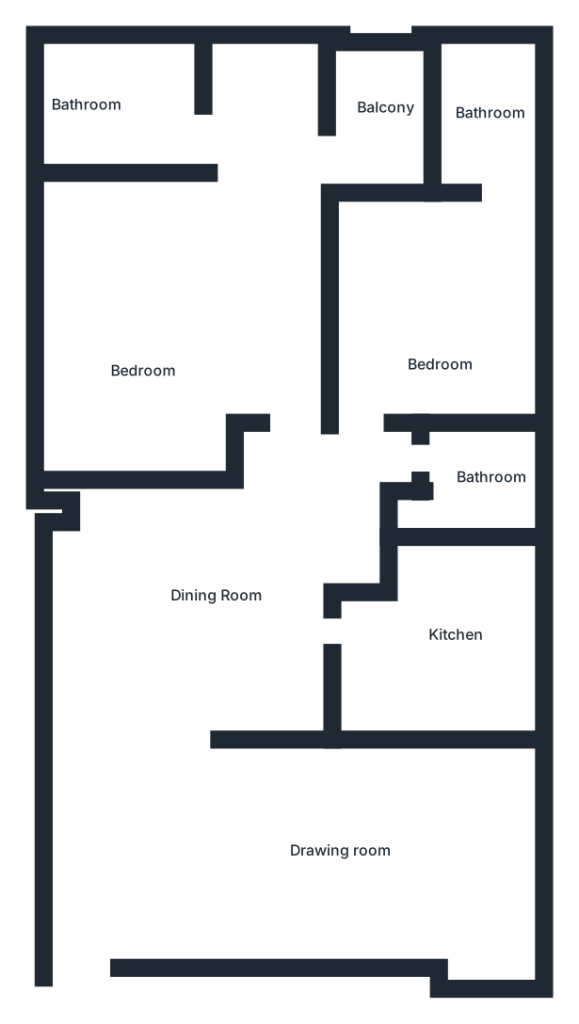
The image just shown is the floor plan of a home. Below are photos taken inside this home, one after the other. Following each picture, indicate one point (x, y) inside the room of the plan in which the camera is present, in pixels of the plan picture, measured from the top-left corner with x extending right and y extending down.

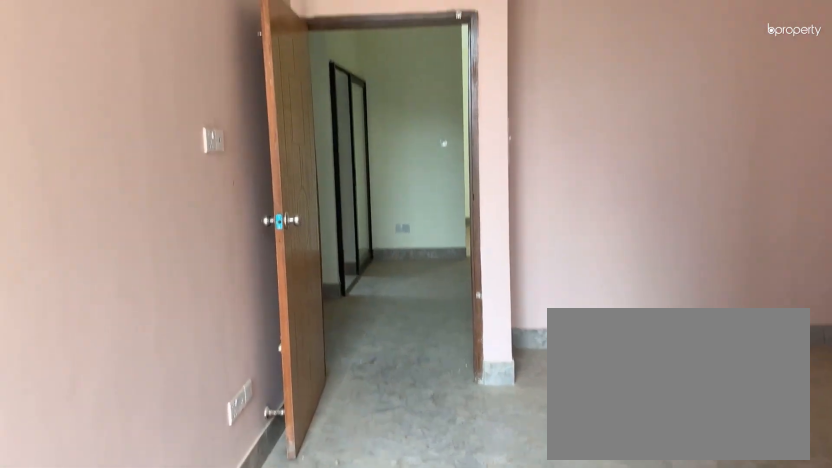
(141, 317)
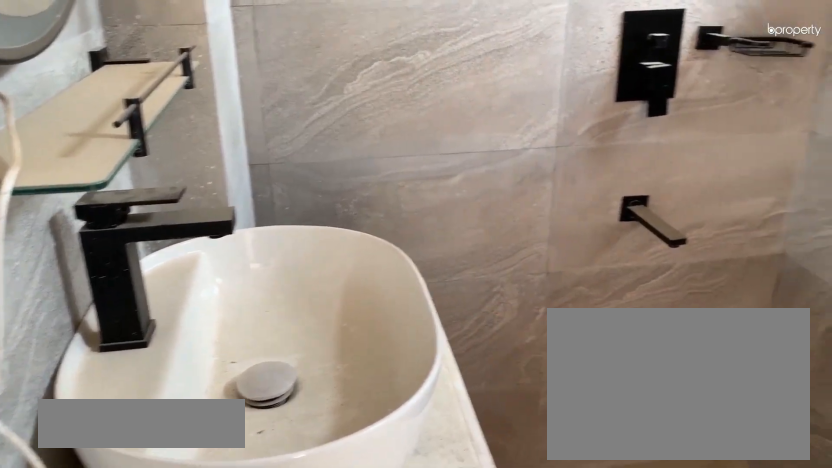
(97, 121)
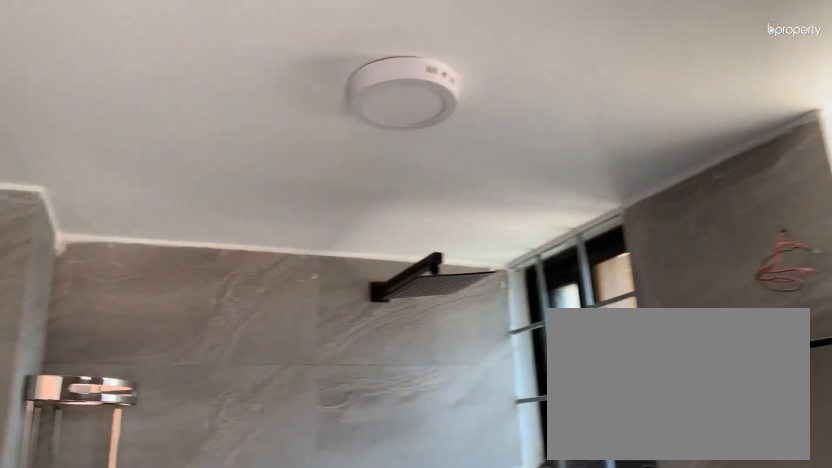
(97, 121)
